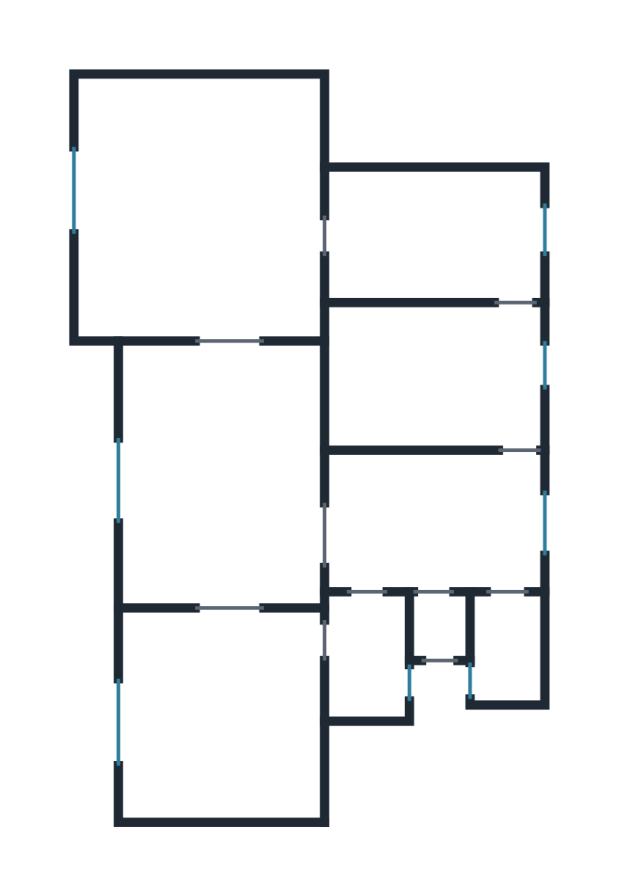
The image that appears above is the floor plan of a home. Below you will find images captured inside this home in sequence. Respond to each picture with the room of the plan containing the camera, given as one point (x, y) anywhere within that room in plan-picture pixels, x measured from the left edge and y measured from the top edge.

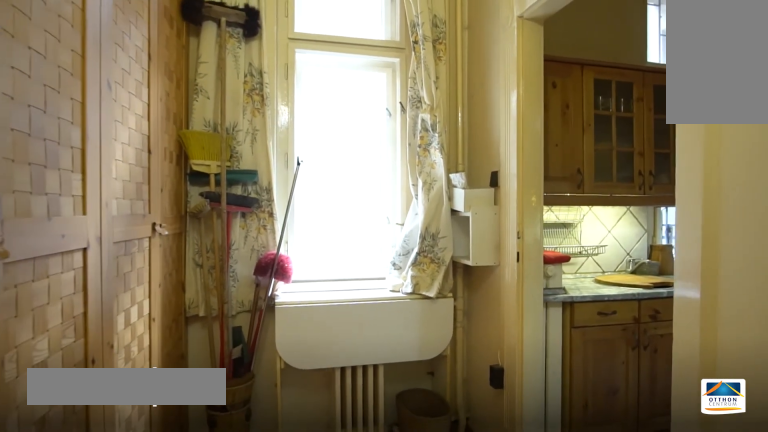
(448, 224)
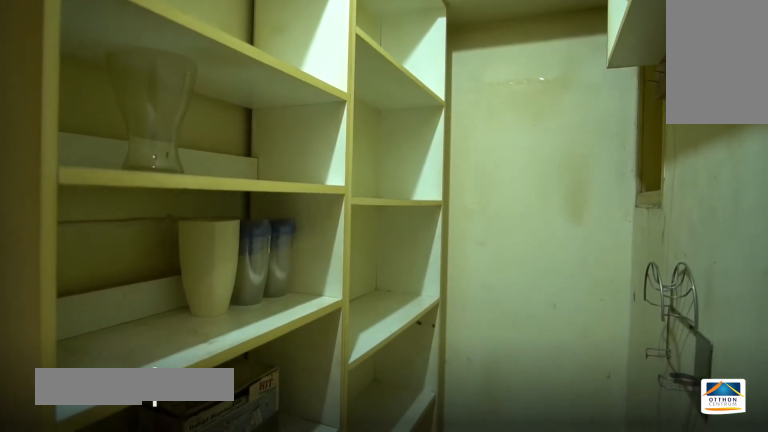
(511, 641)
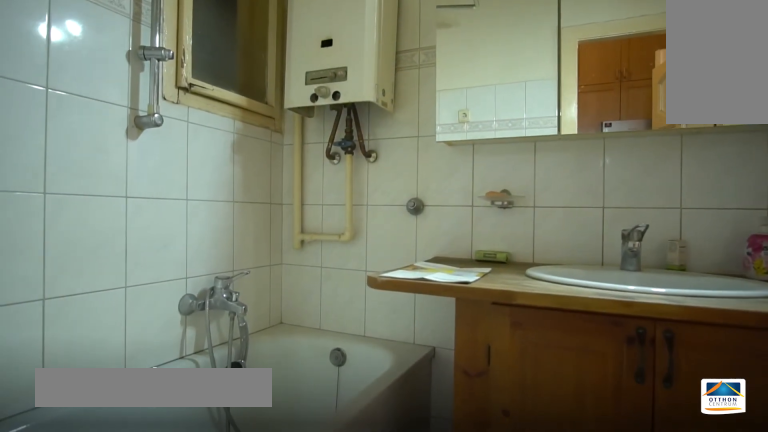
(363, 658)
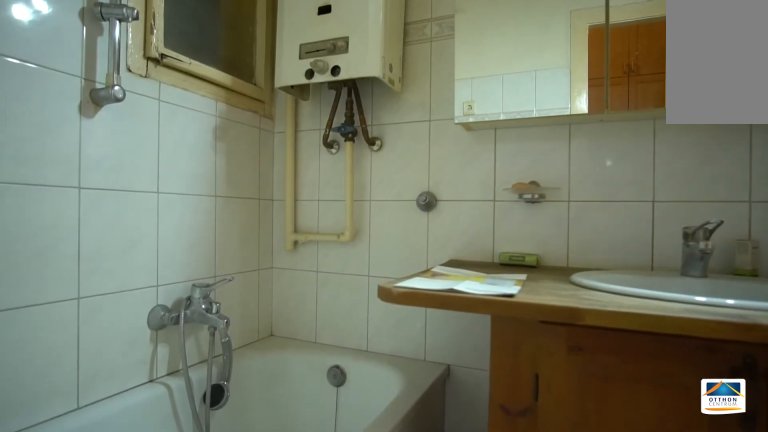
(364, 659)
